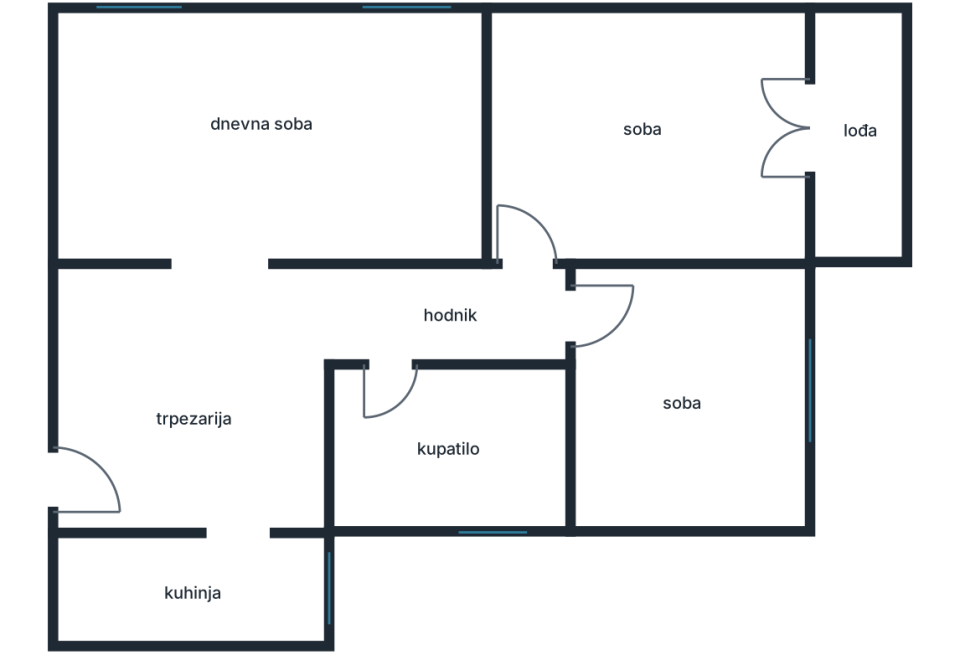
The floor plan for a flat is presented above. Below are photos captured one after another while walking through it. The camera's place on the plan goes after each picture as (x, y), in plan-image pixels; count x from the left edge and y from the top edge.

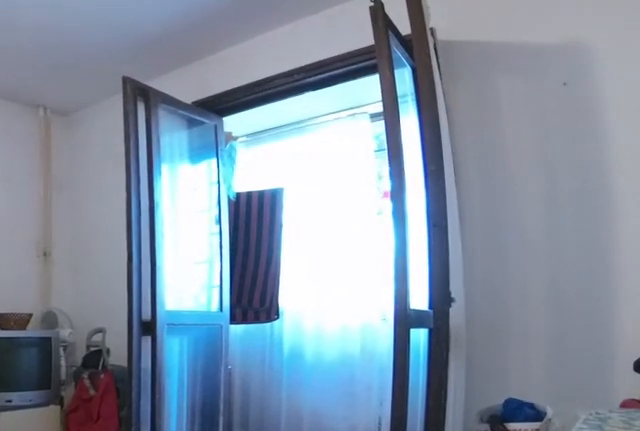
(540, 258)
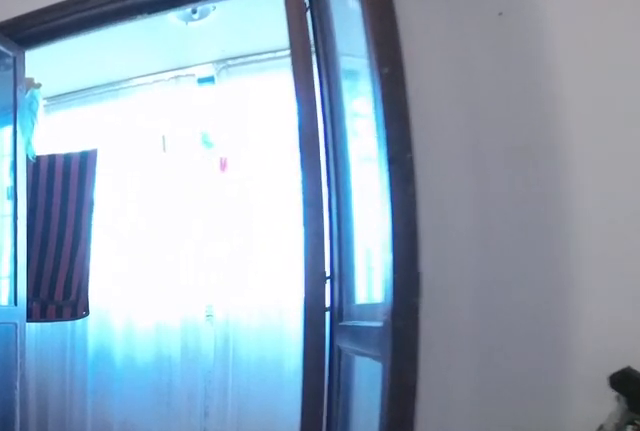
(624, 209)
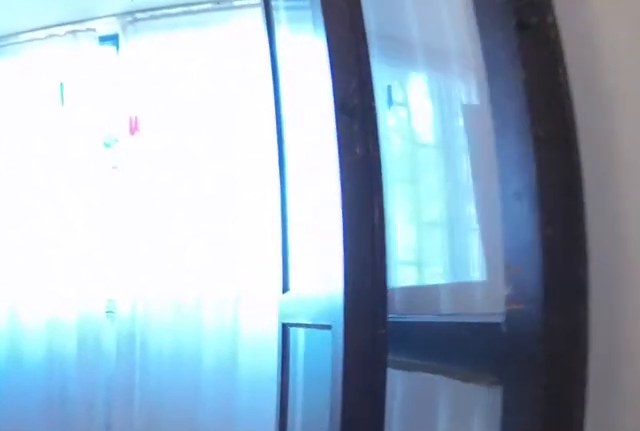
(669, 186)
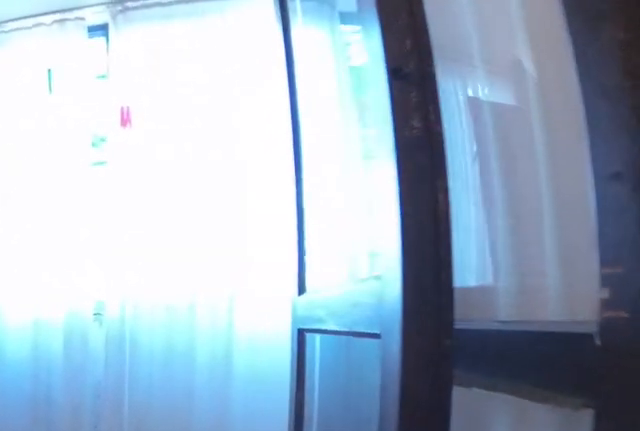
(681, 180)
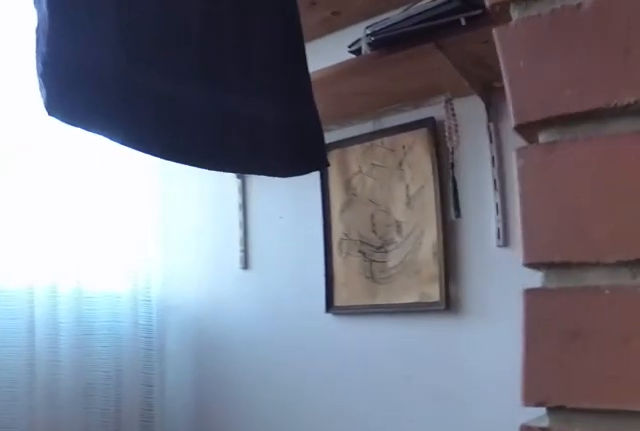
(802, 144)
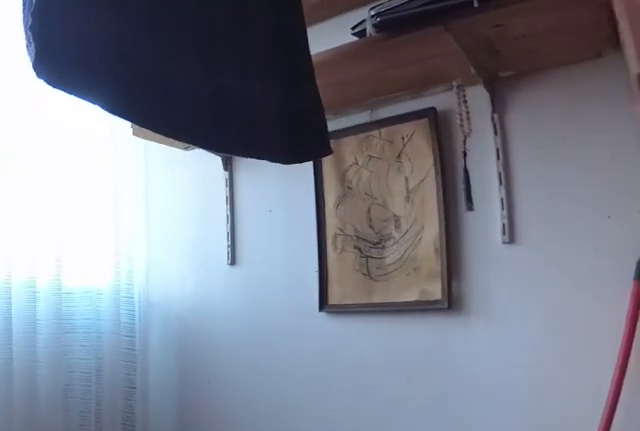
(801, 153)
